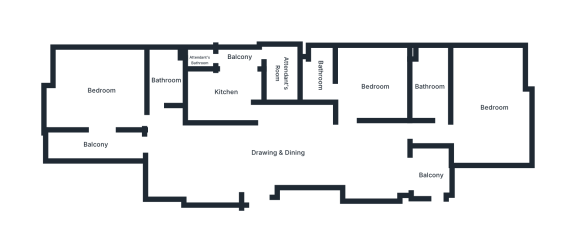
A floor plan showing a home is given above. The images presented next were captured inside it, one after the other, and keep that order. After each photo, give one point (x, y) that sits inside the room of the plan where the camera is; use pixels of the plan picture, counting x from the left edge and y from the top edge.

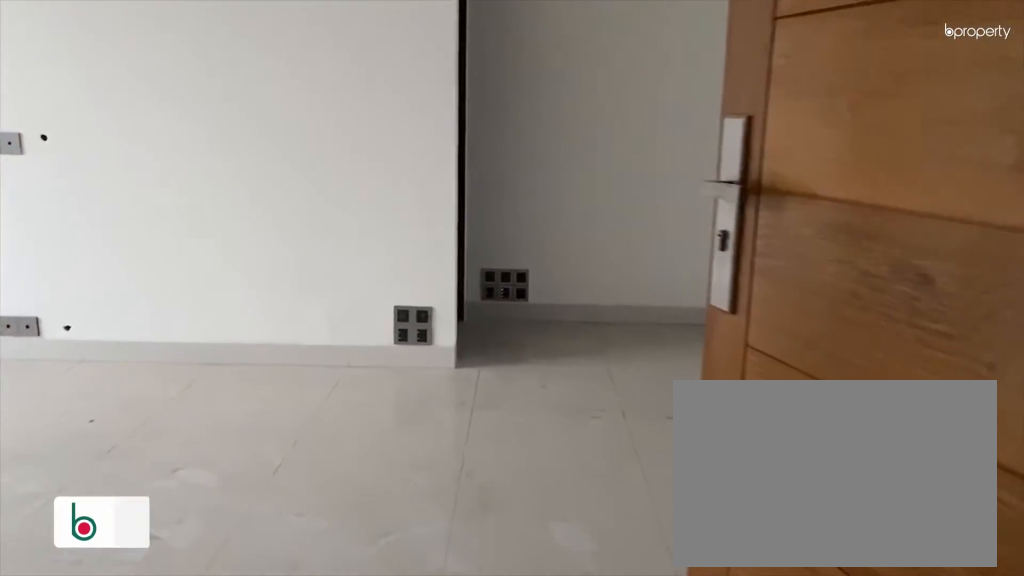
(256, 173)
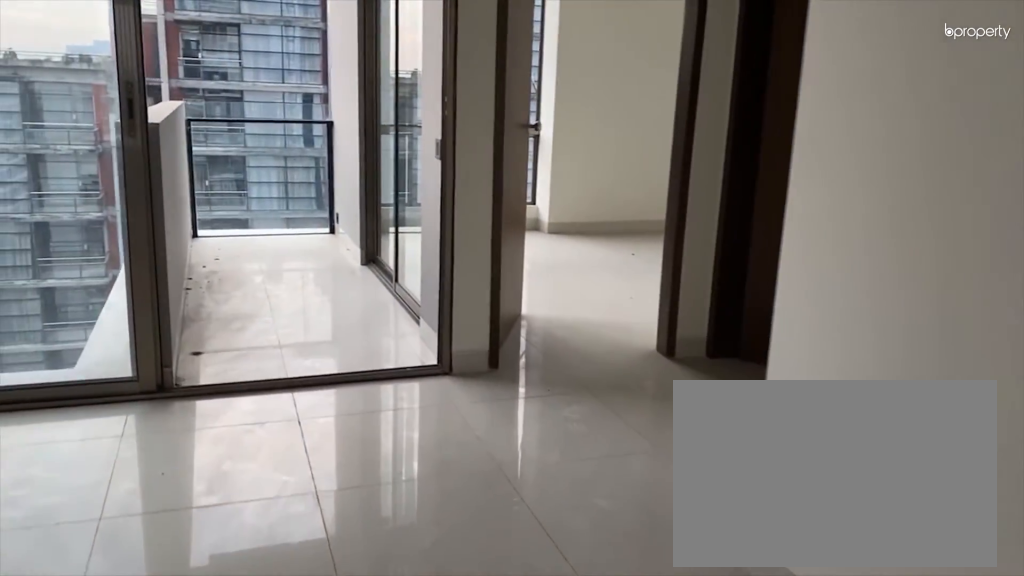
(182, 158)
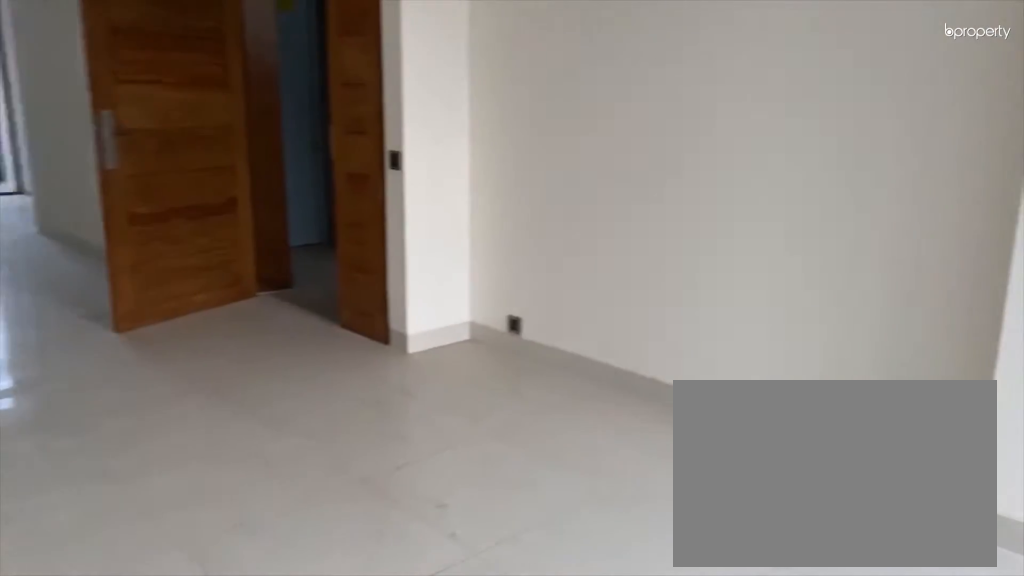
(182, 158)
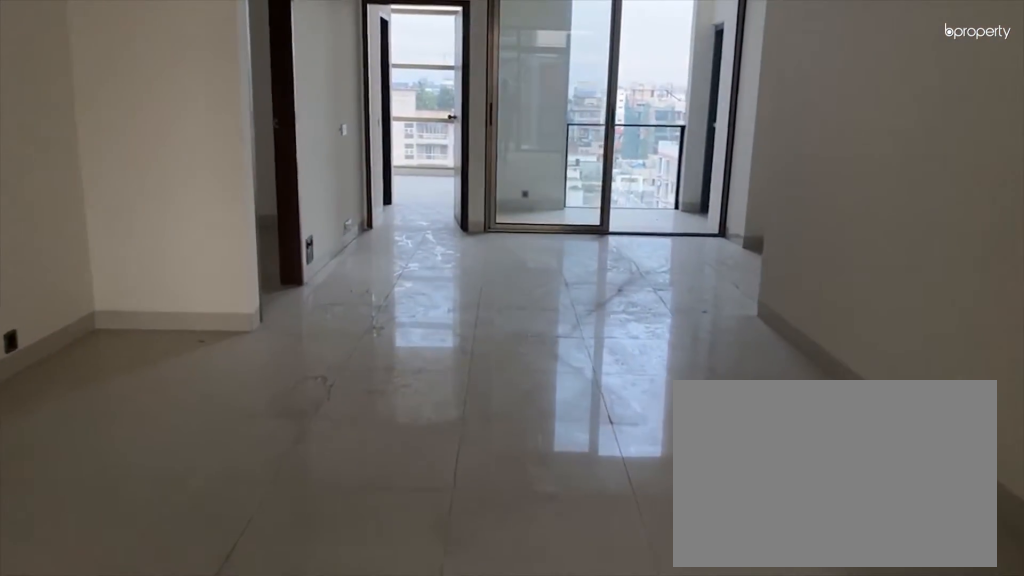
(261, 159)
